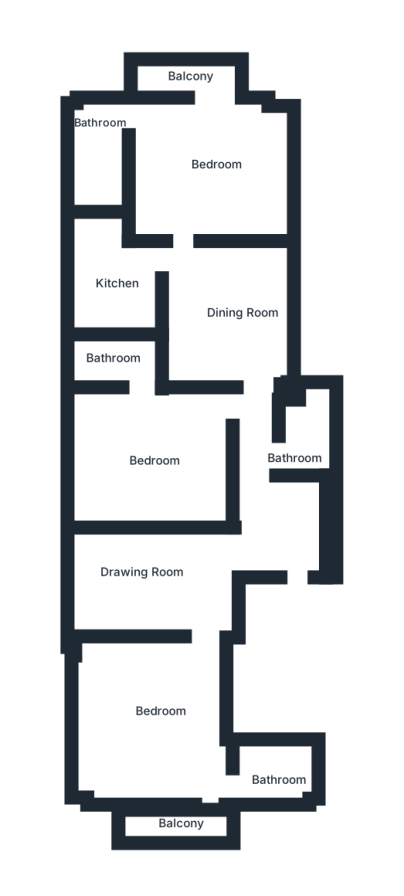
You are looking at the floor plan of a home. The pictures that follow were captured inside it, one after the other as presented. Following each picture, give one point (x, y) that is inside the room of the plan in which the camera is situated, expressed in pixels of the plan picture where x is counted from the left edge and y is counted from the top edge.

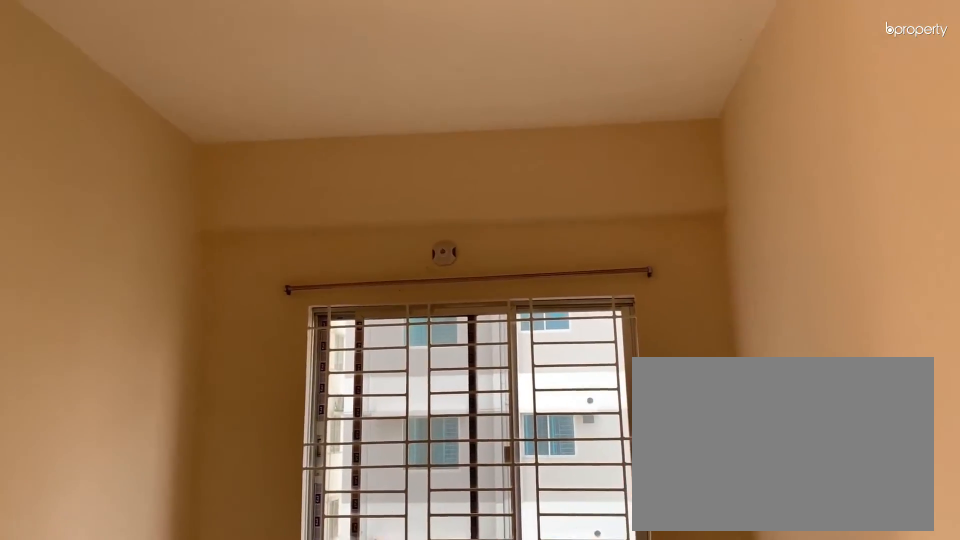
(157, 587)
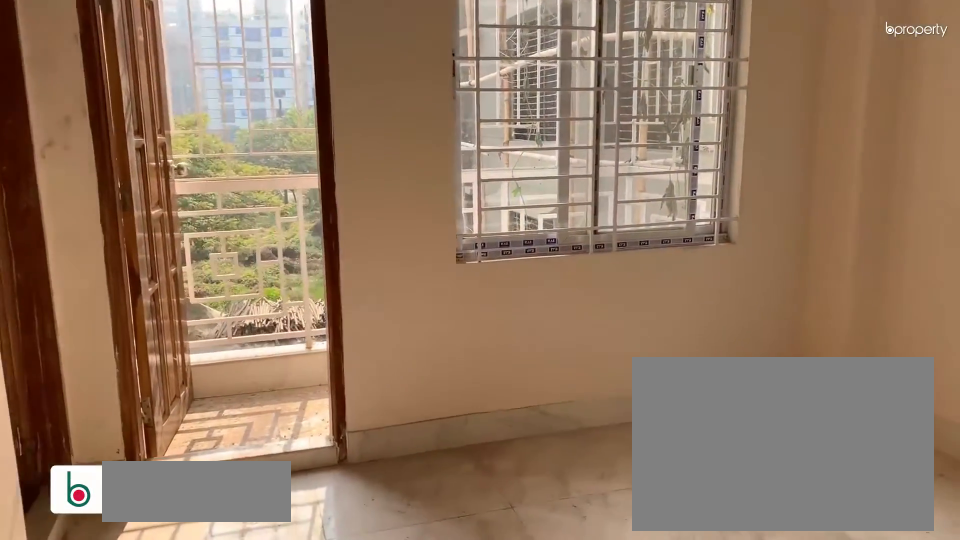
(165, 750)
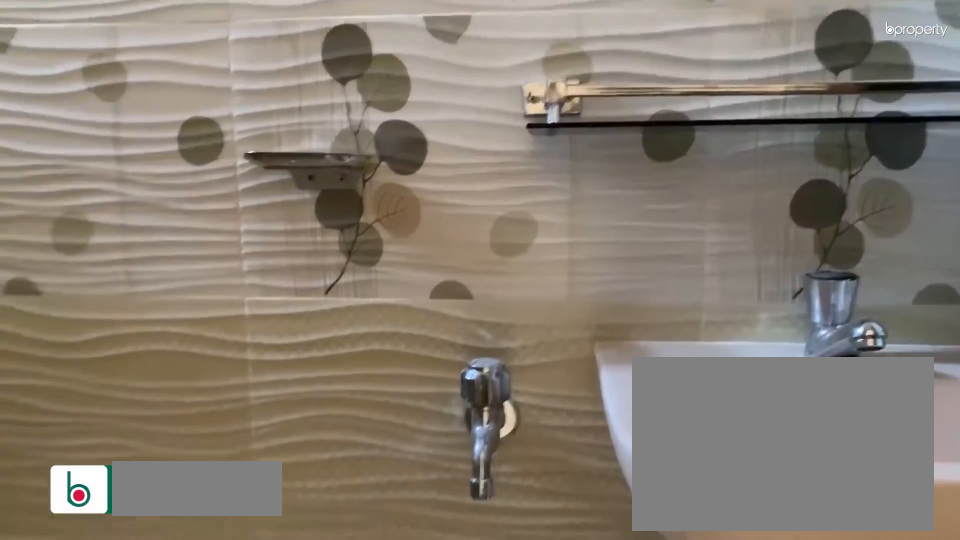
(311, 430)
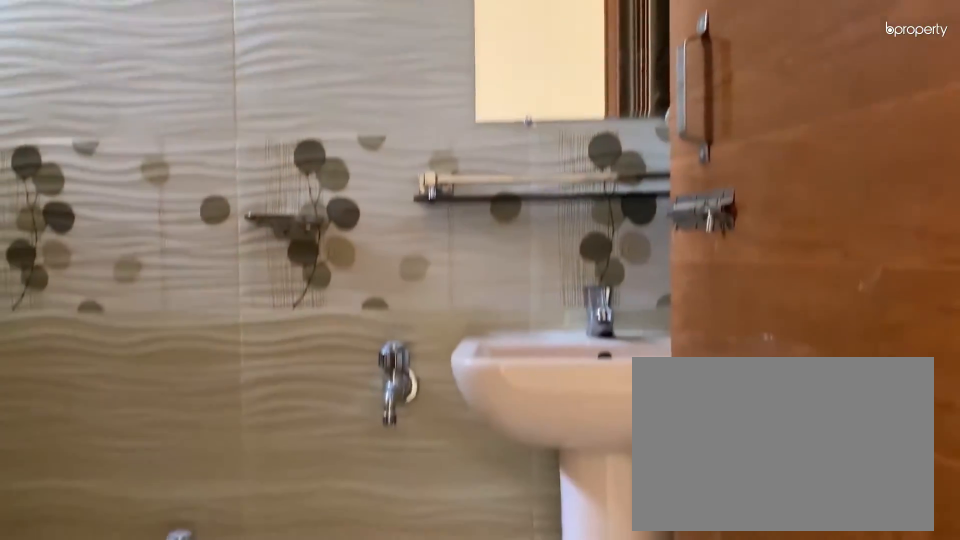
(311, 430)
